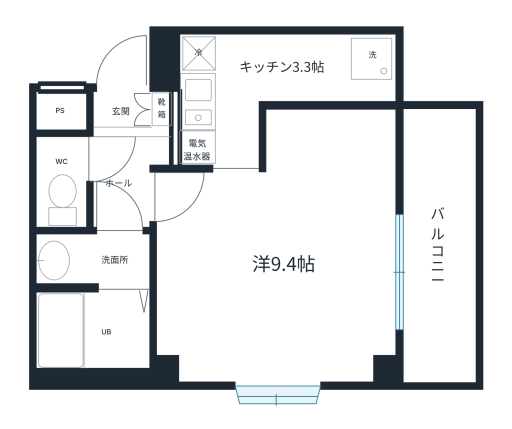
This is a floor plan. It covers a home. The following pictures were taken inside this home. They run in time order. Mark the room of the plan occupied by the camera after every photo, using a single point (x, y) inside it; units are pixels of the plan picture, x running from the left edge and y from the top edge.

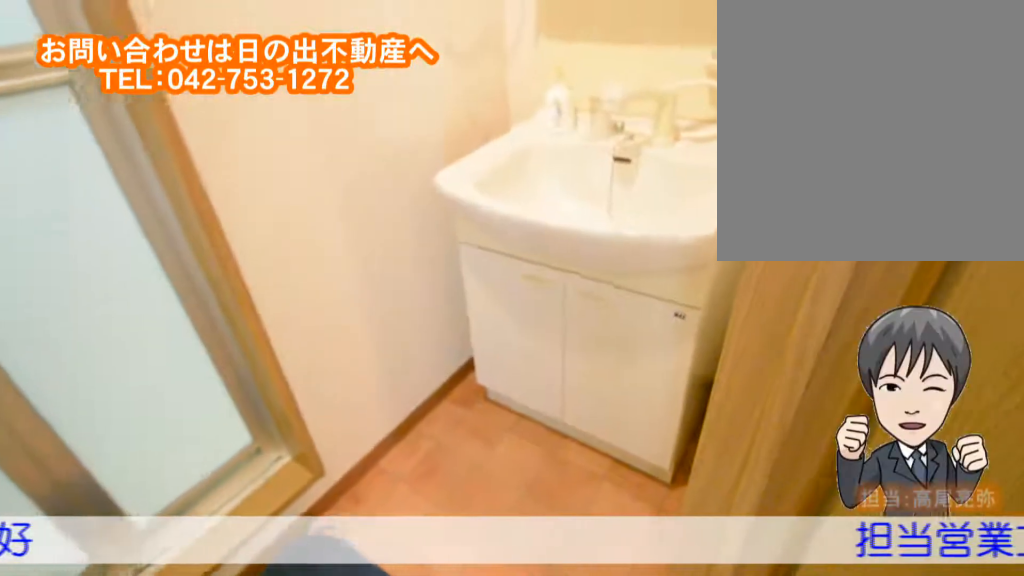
(89, 261)
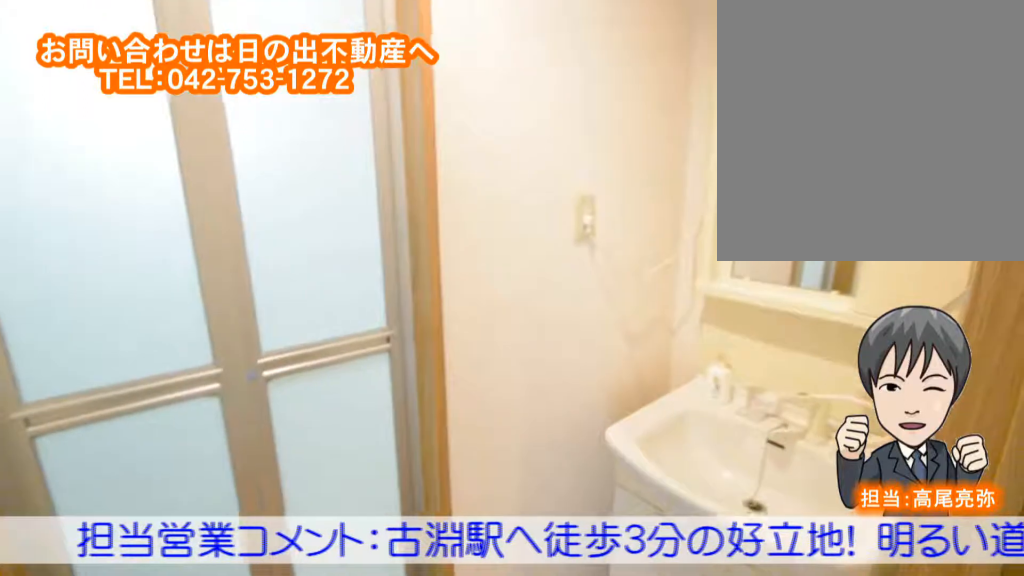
(88, 261)
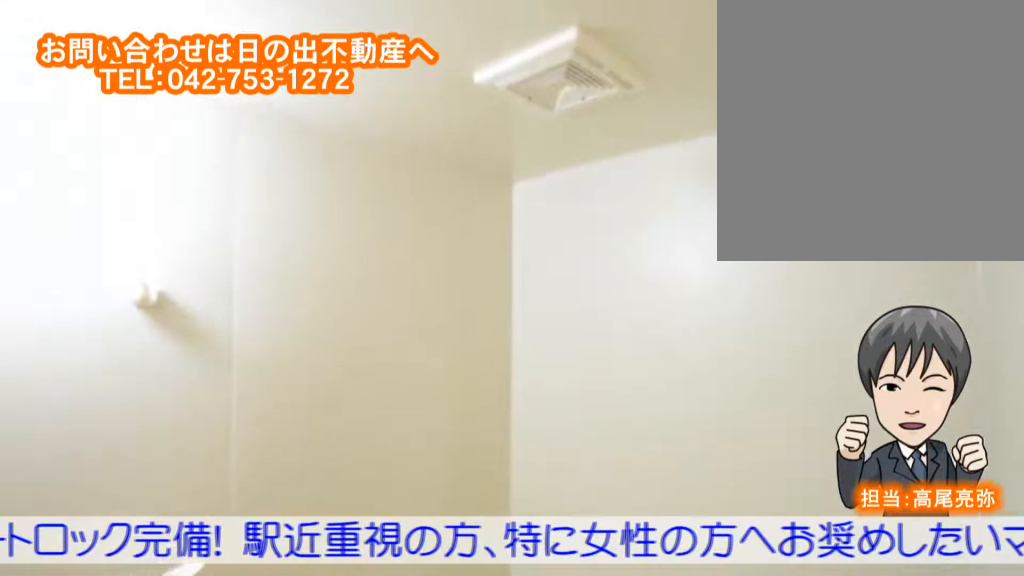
(84, 326)
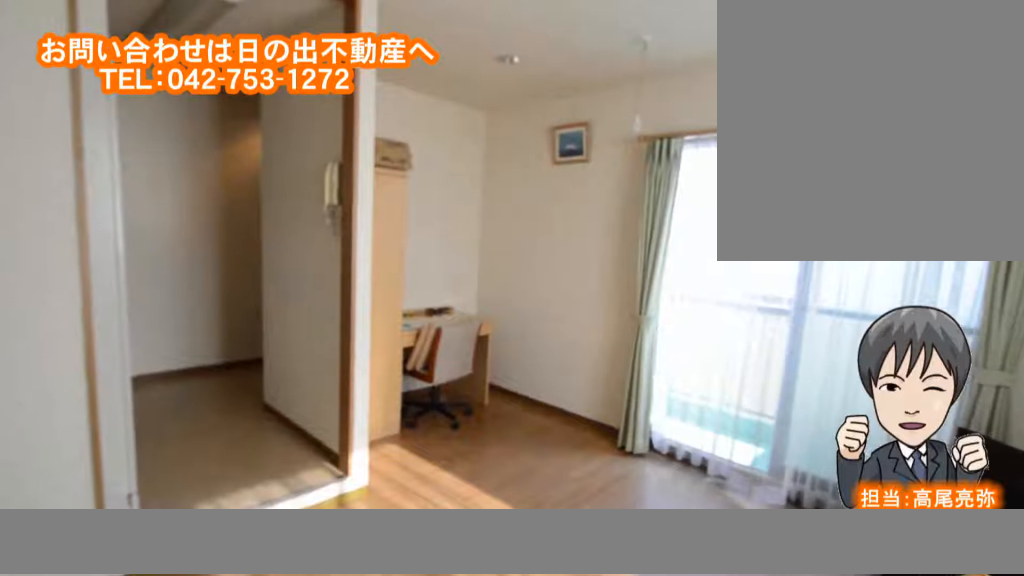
(289, 293)
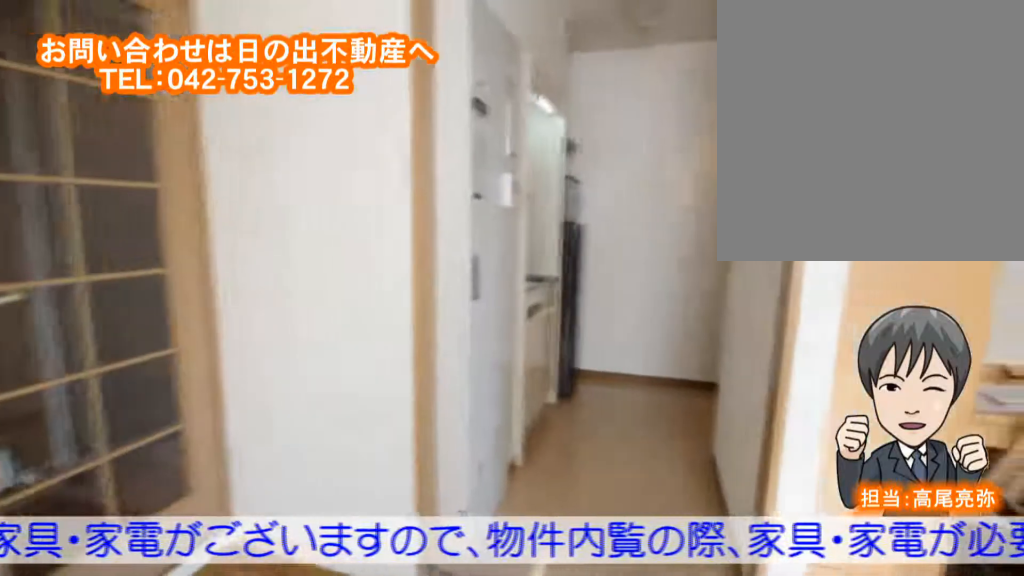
(289, 293)
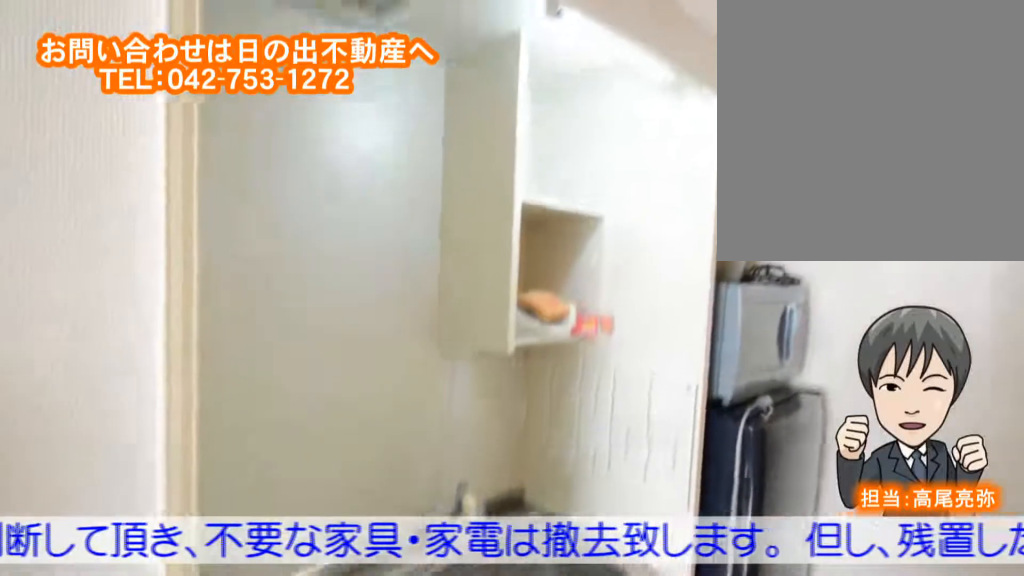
(256, 75)
